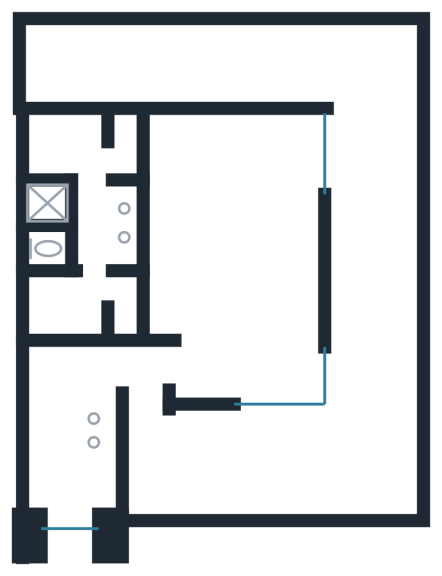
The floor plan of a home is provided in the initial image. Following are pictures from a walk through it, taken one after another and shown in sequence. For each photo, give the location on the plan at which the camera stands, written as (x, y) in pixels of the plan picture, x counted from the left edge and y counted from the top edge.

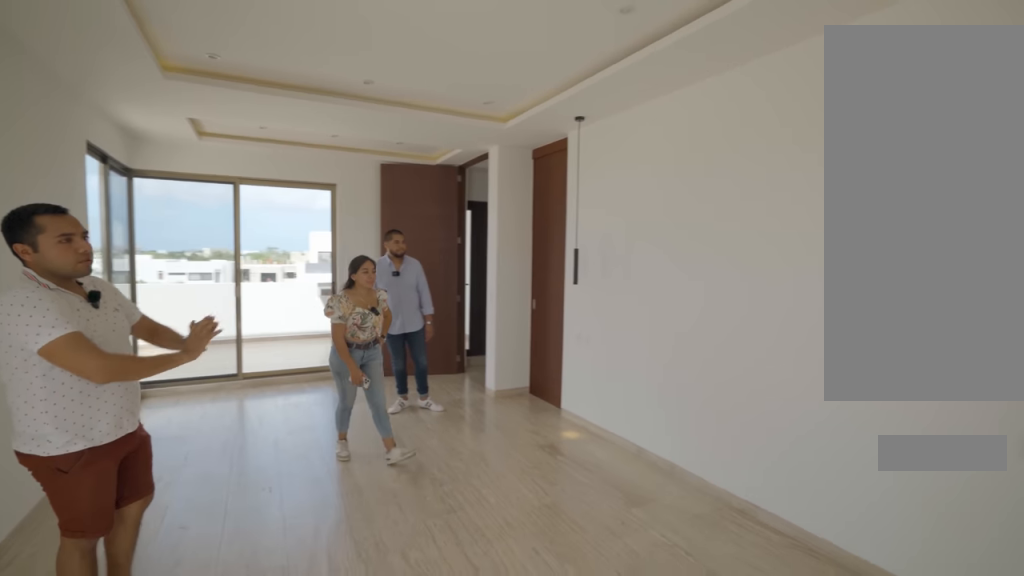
(240, 143)
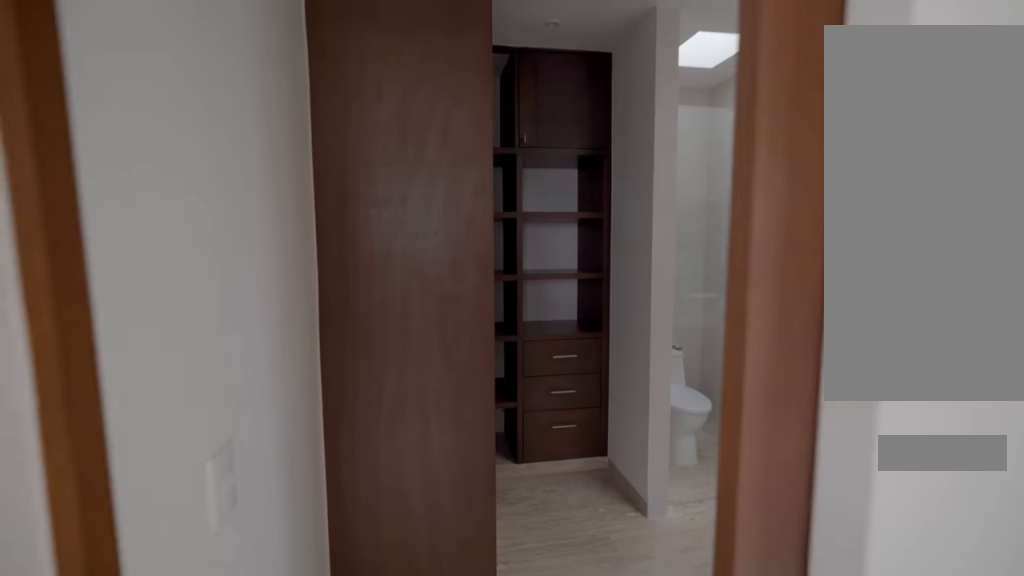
(125, 316)
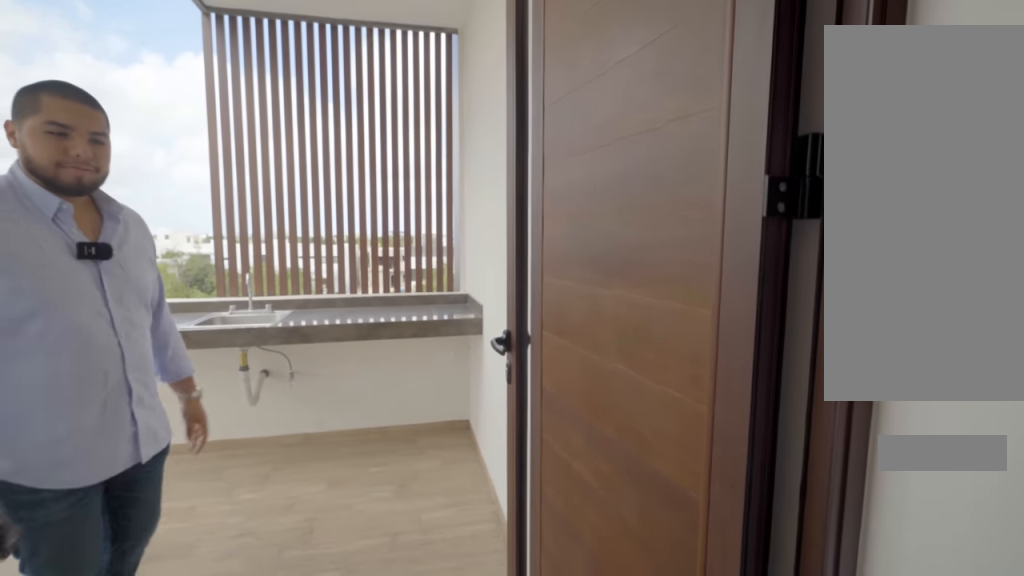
(147, 428)
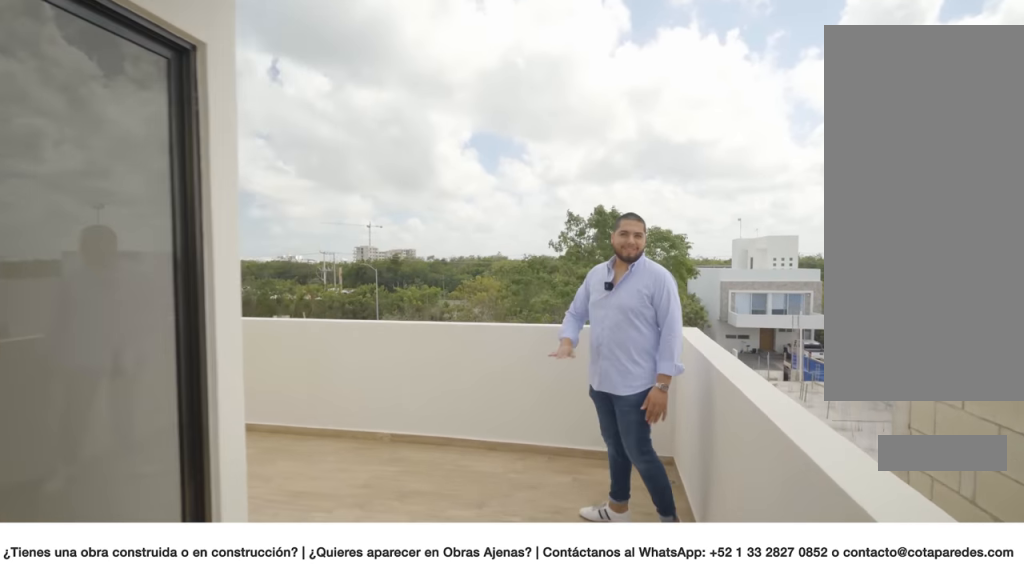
(373, 103)
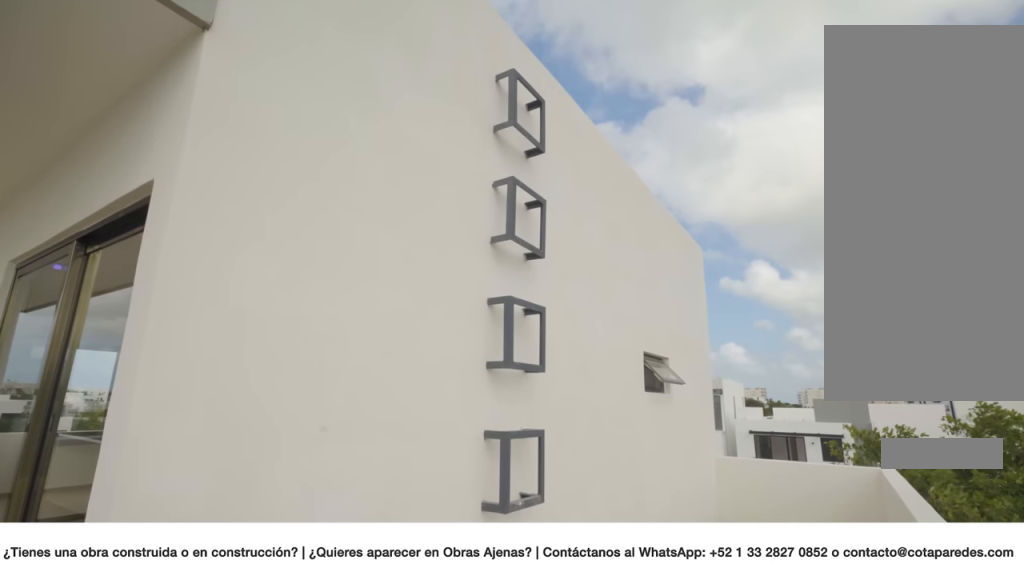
(342, 64)
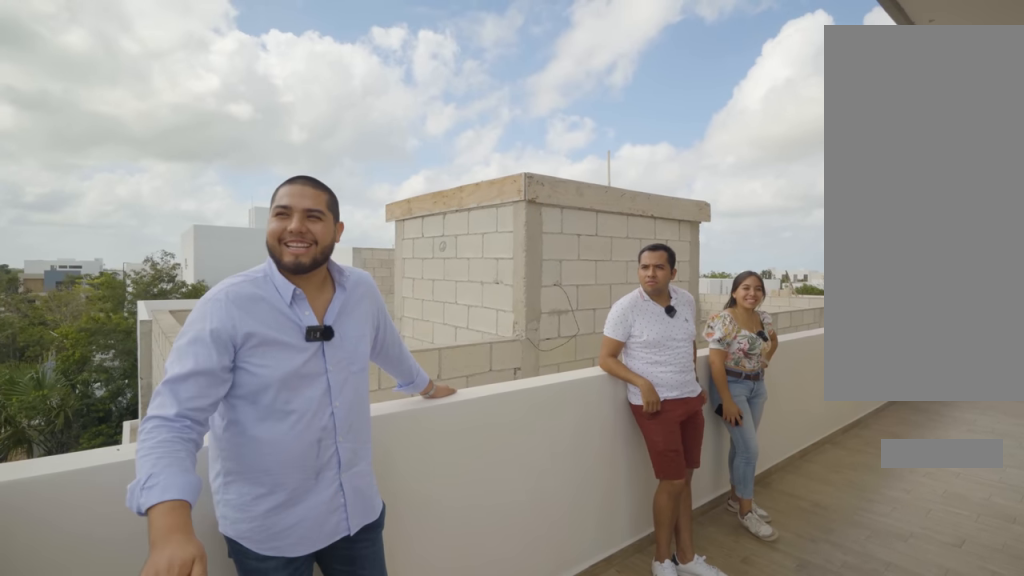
(342, 64)
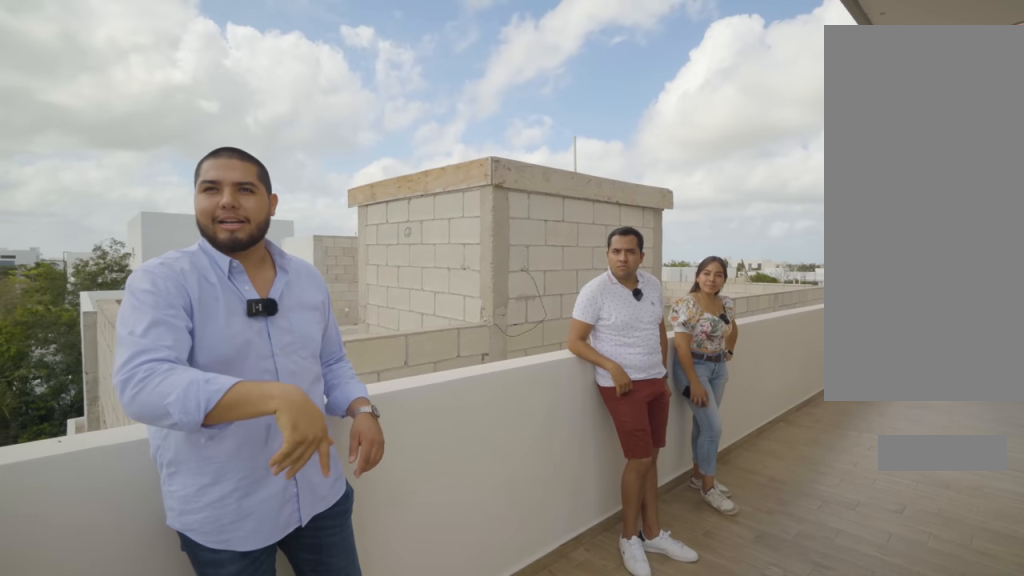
(342, 63)
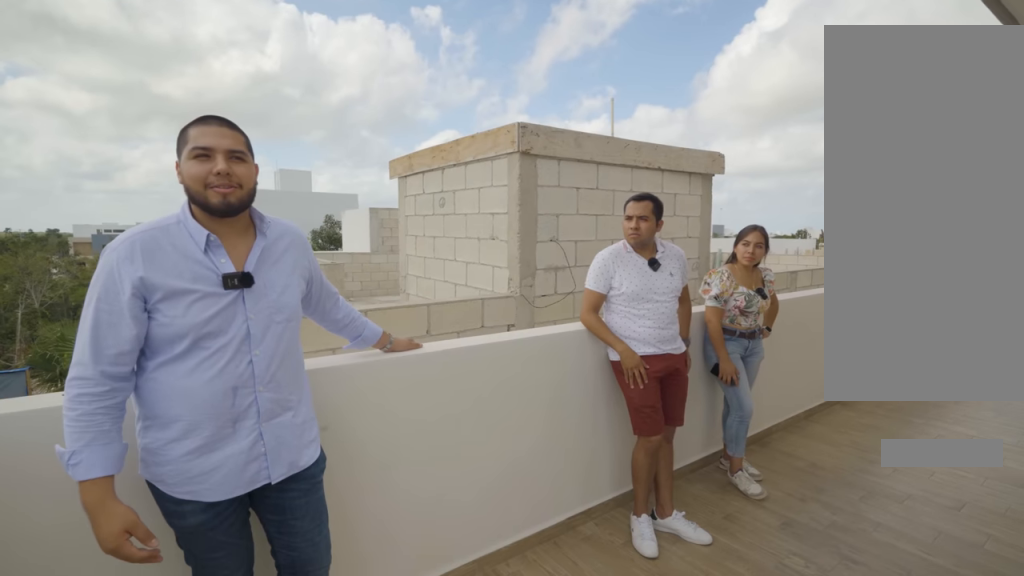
(342, 64)
